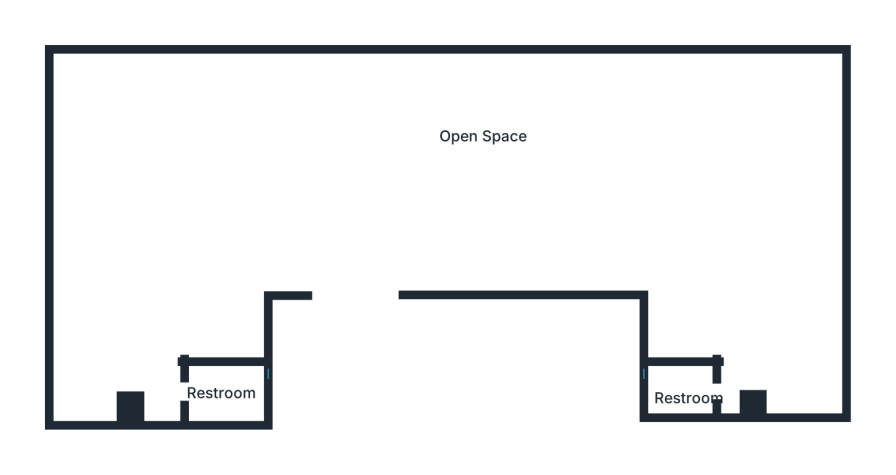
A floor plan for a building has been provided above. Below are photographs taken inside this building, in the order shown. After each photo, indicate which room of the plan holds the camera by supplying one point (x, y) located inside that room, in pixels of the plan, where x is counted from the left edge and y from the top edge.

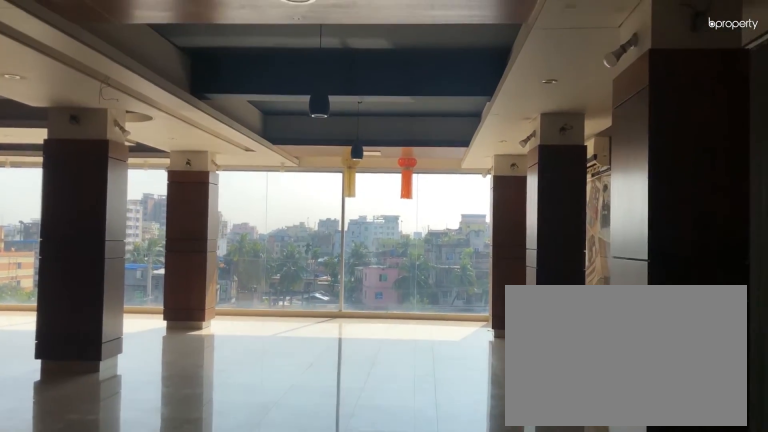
(475, 153)
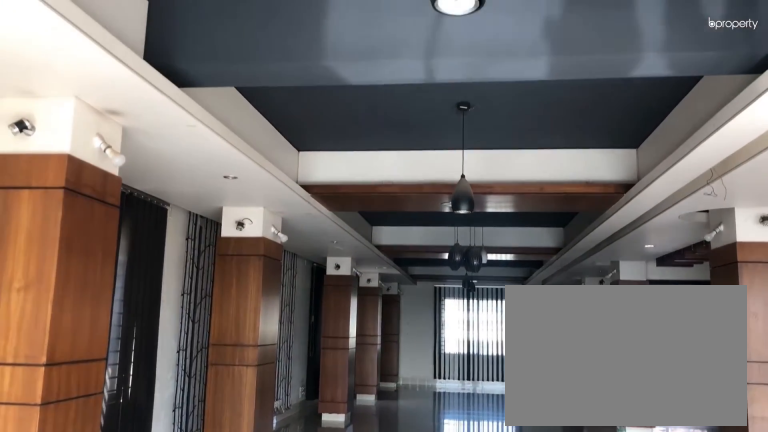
(475, 153)
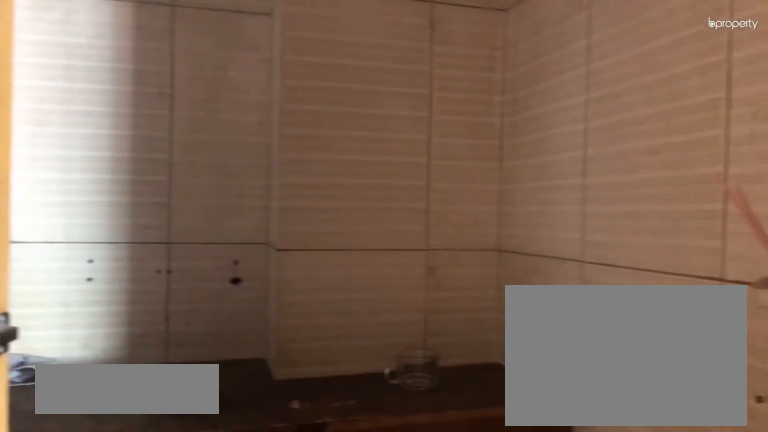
(226, 395)
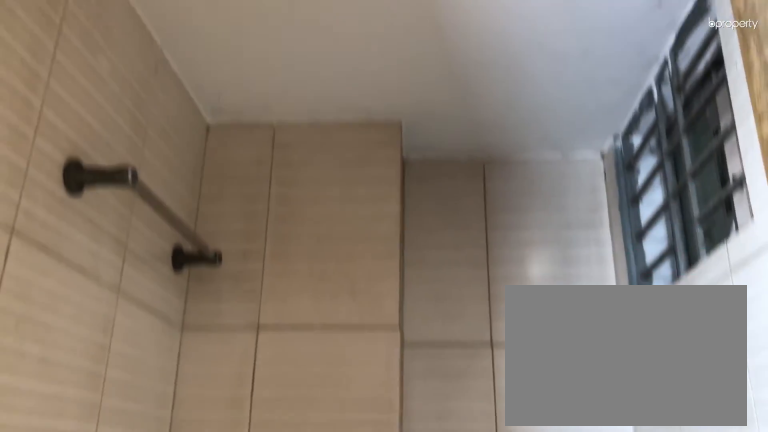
(689, 395)
